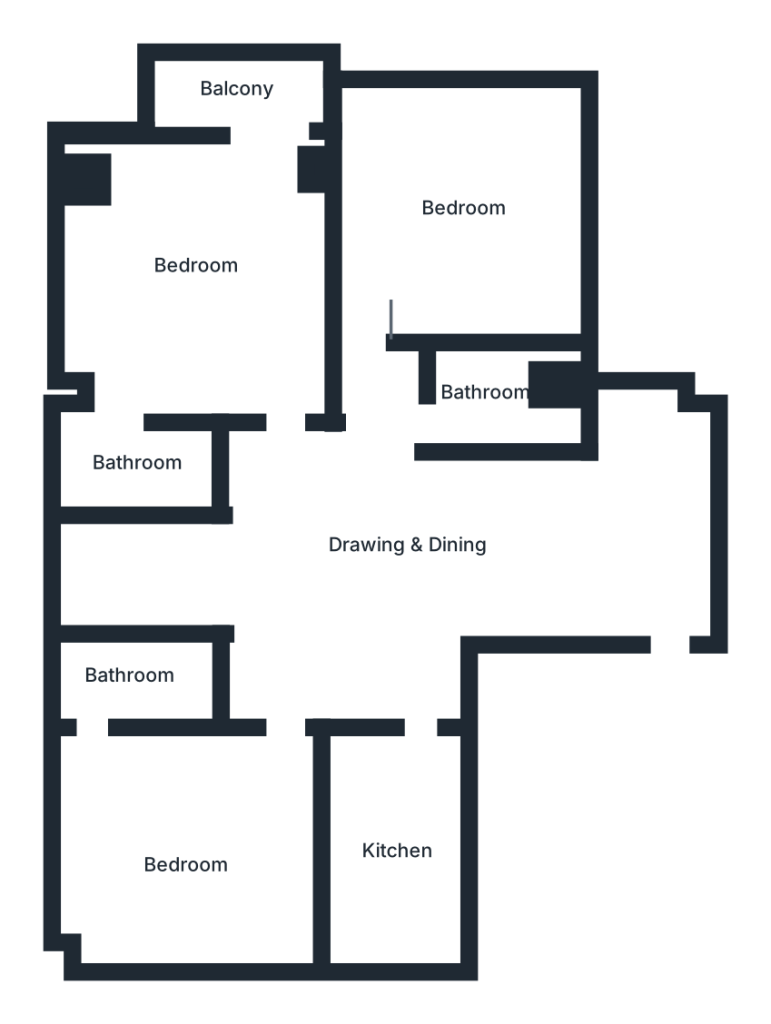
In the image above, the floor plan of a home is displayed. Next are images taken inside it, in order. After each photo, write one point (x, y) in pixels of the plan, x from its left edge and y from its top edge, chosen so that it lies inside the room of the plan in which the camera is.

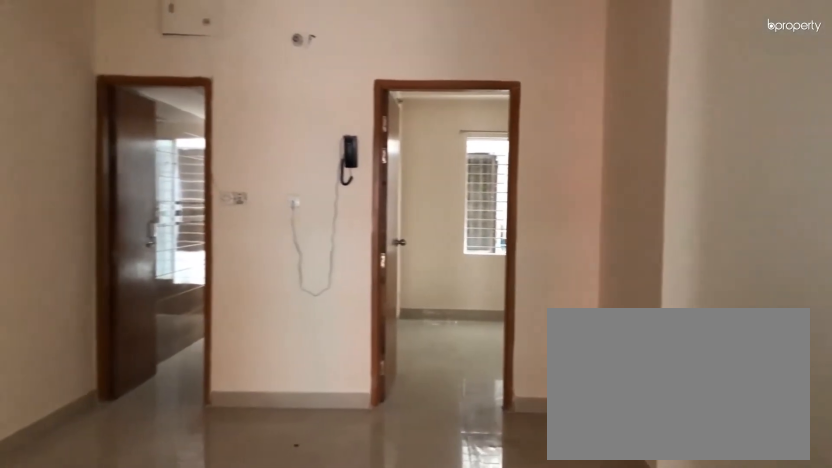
(363, 532)
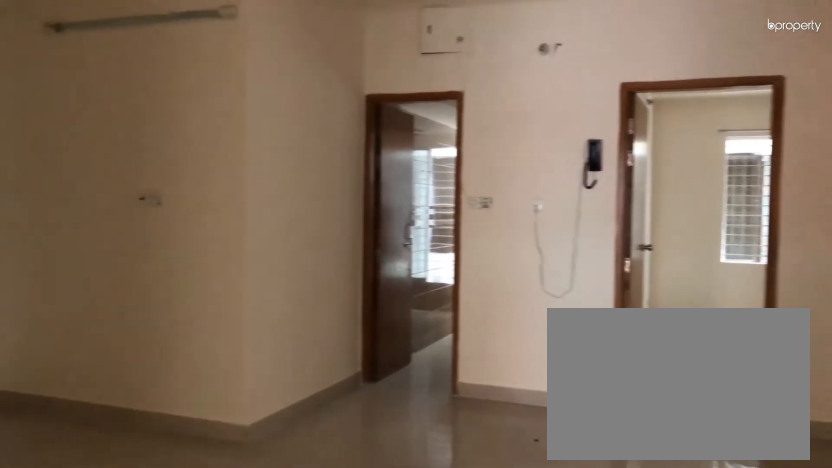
(363, 532)
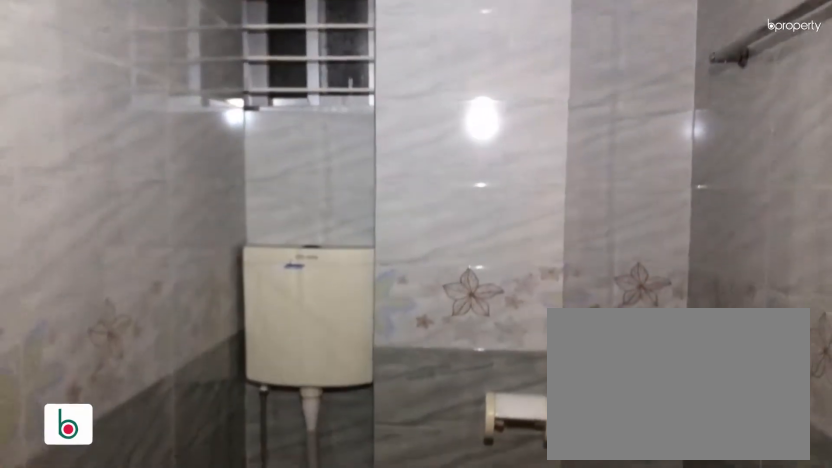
(506, 402)
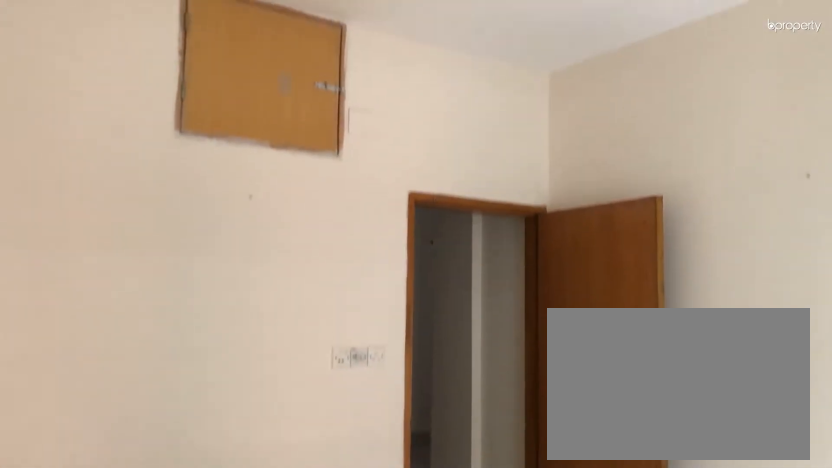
(433, 217)
